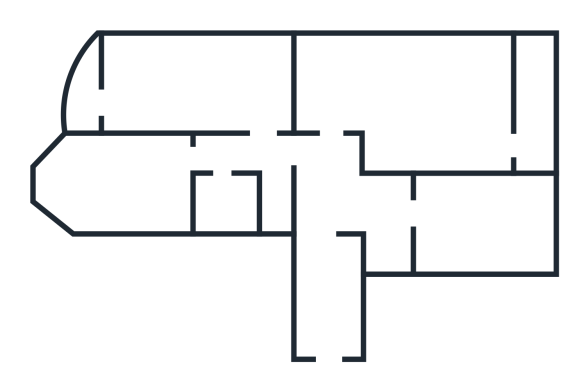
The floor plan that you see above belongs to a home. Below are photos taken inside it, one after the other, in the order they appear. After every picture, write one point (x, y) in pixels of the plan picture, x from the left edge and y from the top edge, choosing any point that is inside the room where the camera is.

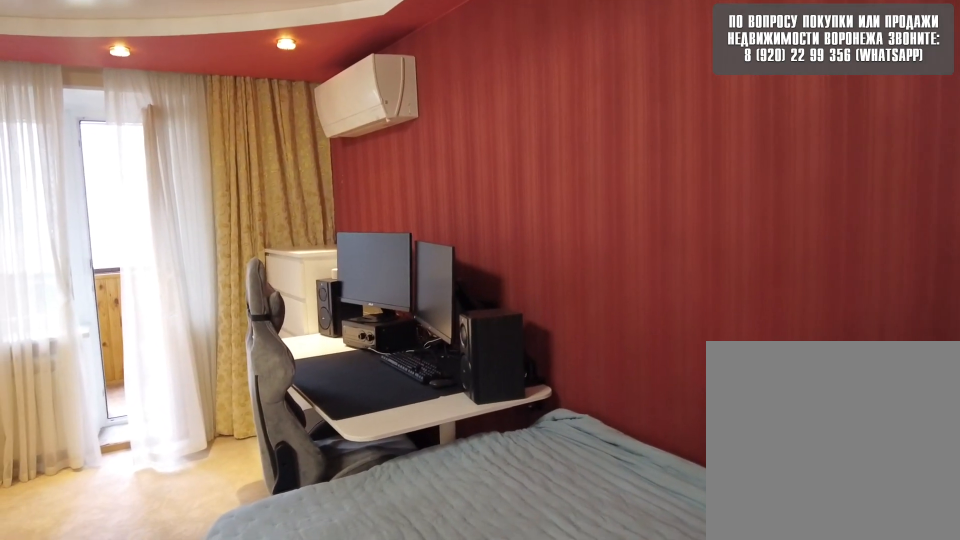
(375, 93)
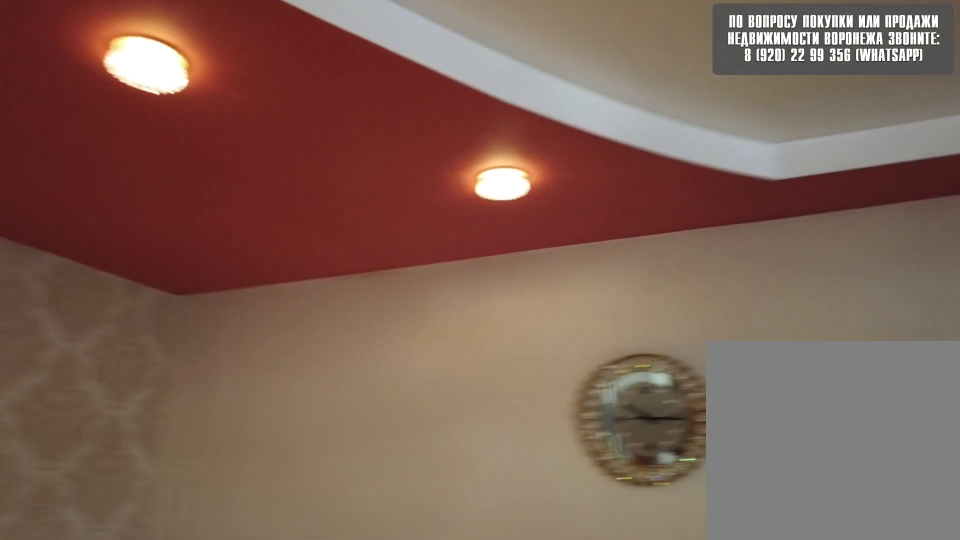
(375, 93)
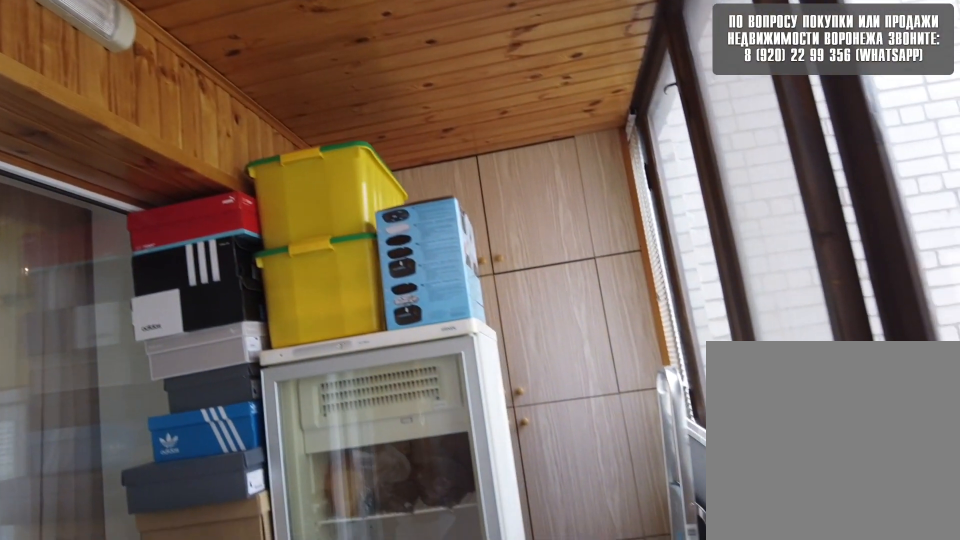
(546, 140)
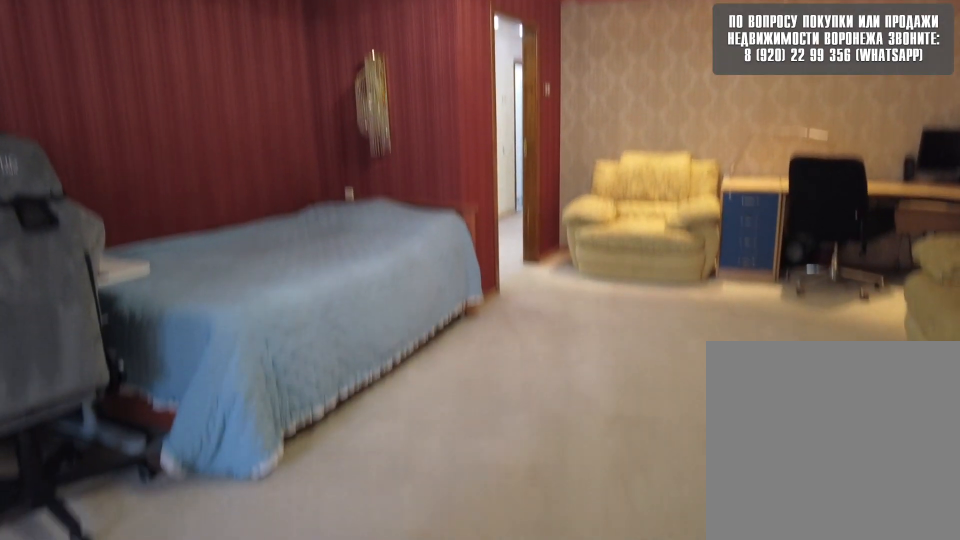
(454, 136)
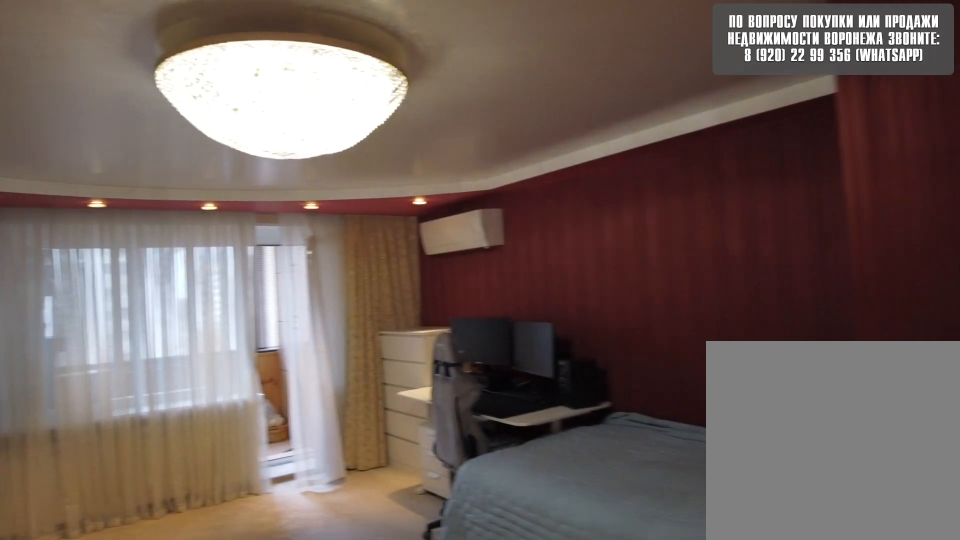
(329, 109)
